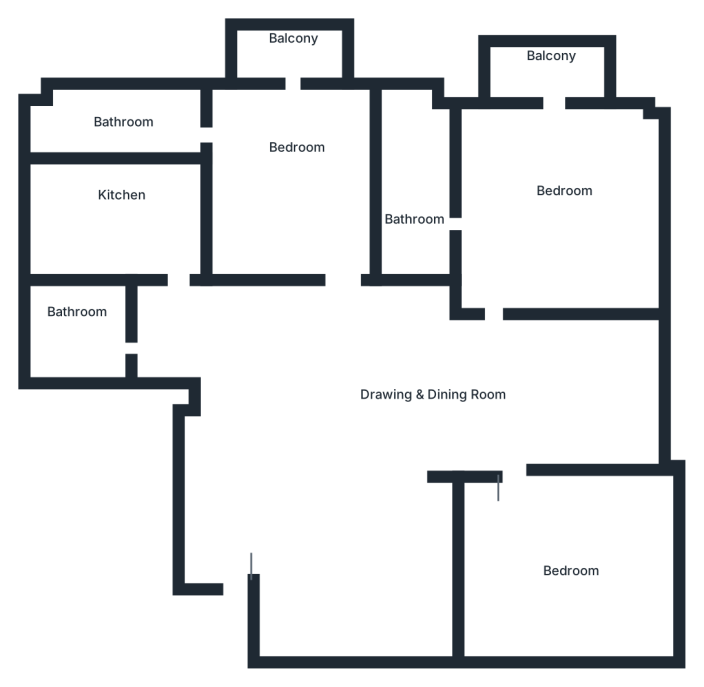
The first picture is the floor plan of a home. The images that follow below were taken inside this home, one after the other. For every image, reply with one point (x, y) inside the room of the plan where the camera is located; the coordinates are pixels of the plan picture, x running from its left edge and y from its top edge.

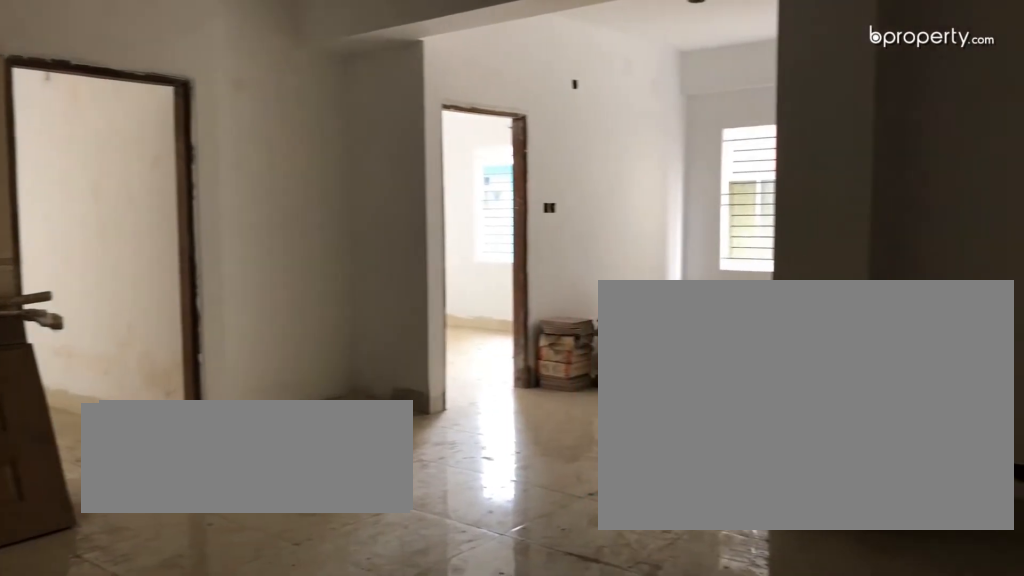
(328, 473)
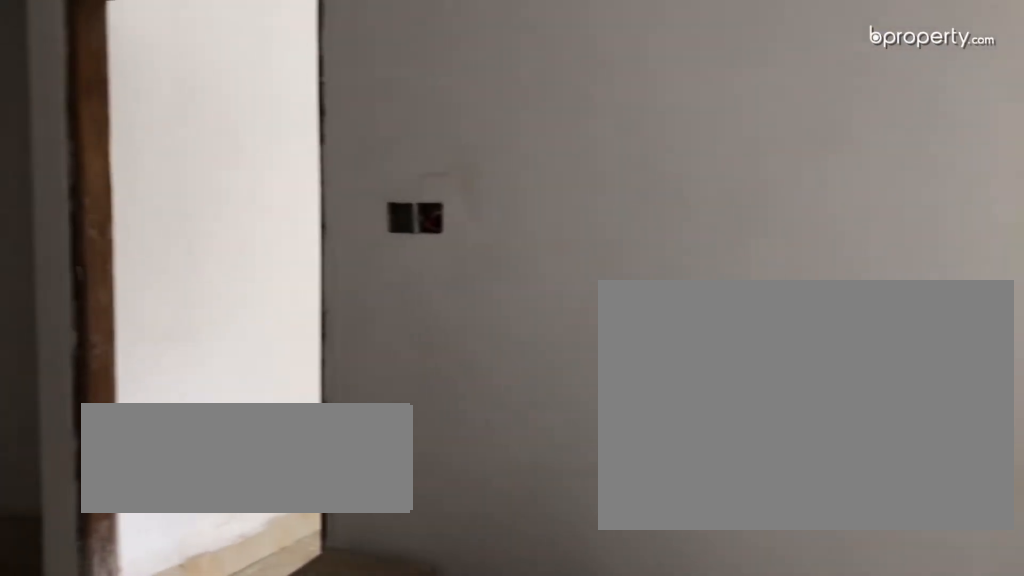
(328, 455)
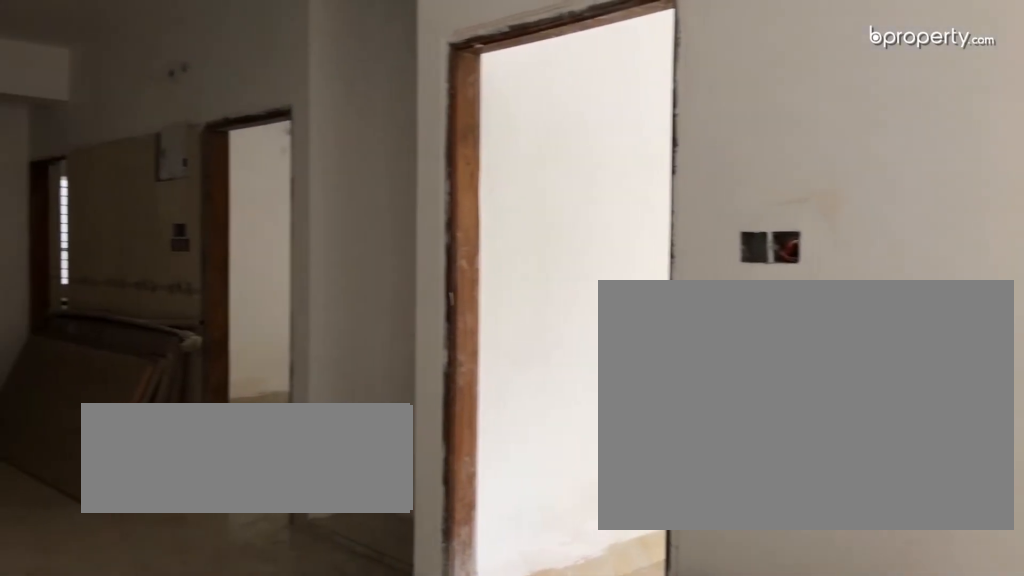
(328, 455)
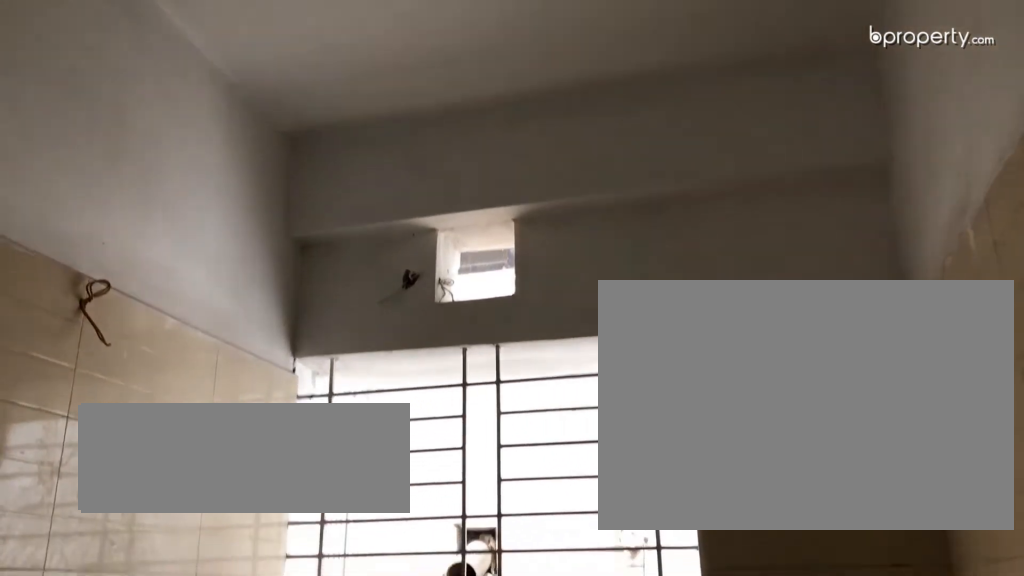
(132, 222)
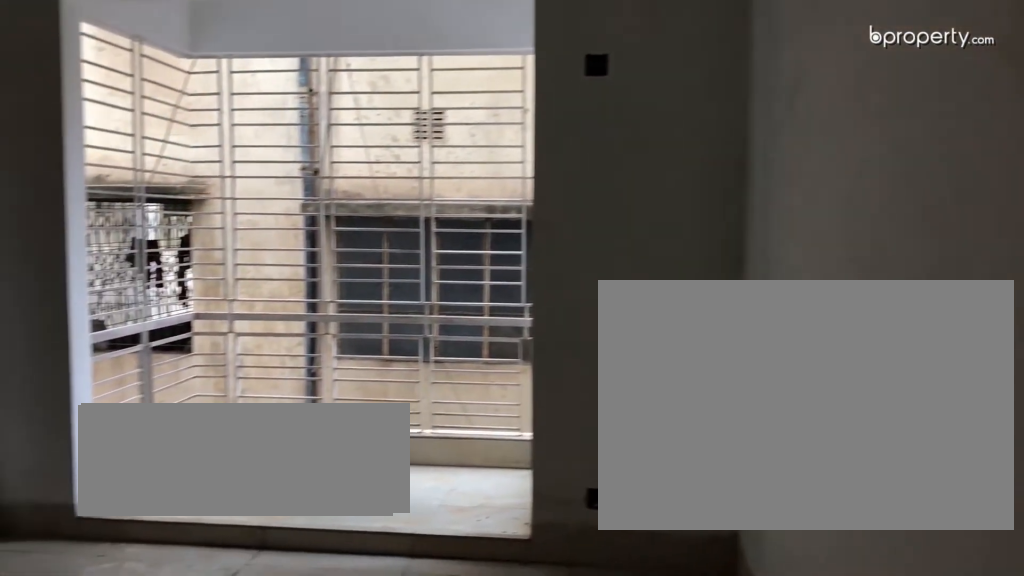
(300, 188)
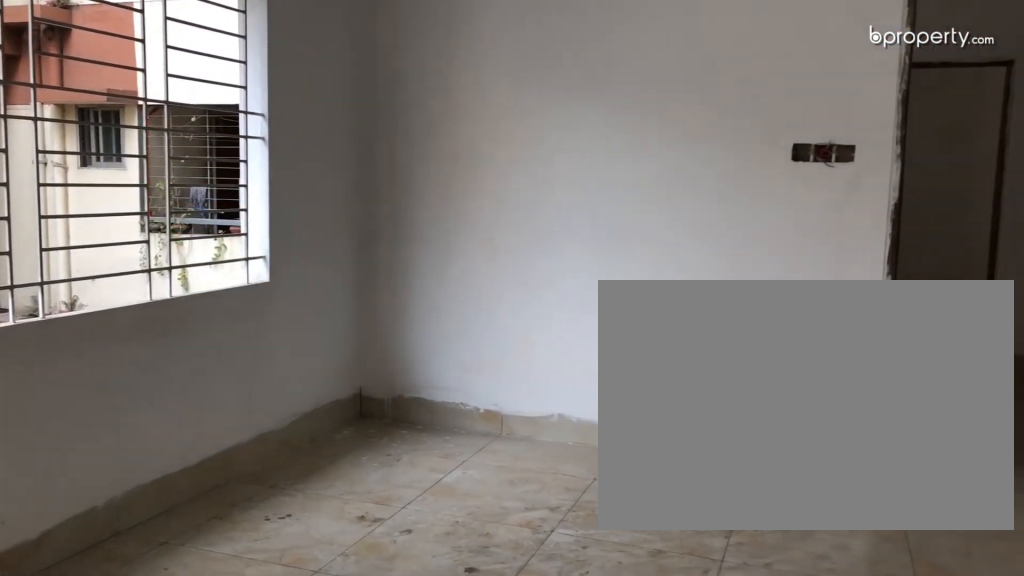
(556, 220)
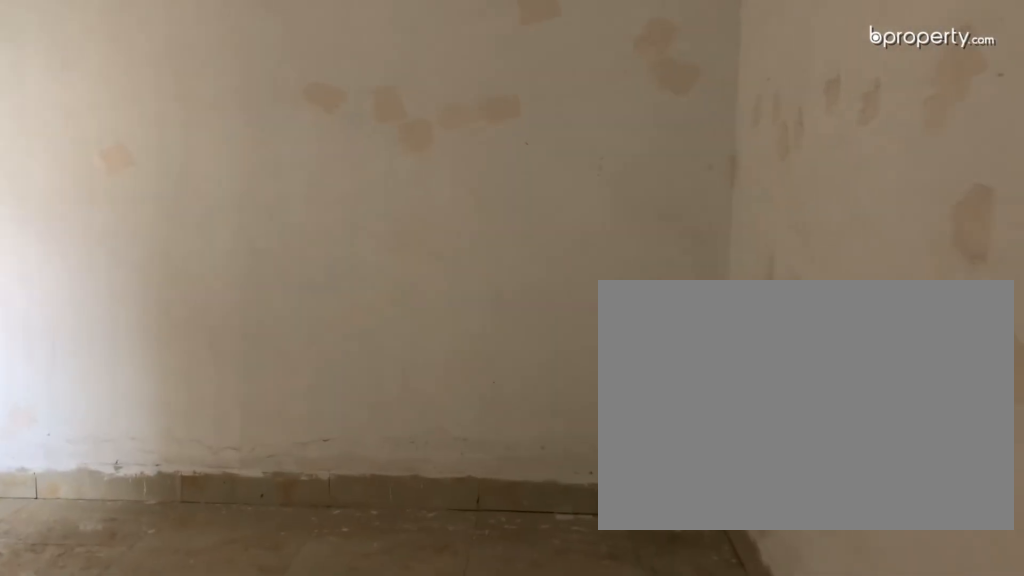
(562, 557)
